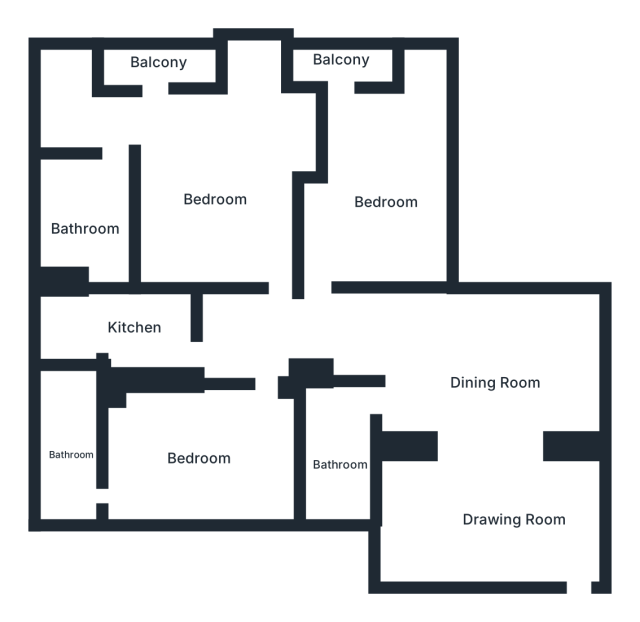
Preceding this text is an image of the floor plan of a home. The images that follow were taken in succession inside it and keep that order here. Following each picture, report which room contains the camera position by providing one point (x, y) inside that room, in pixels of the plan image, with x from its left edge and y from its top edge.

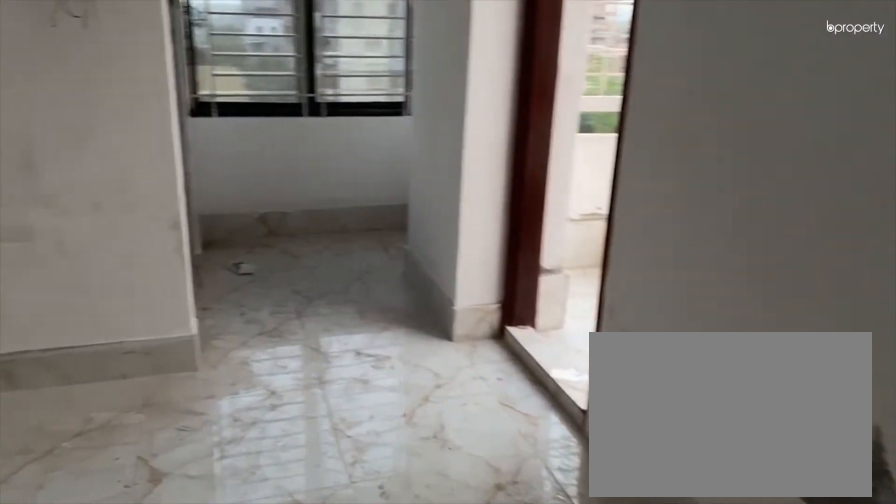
(220, 196)
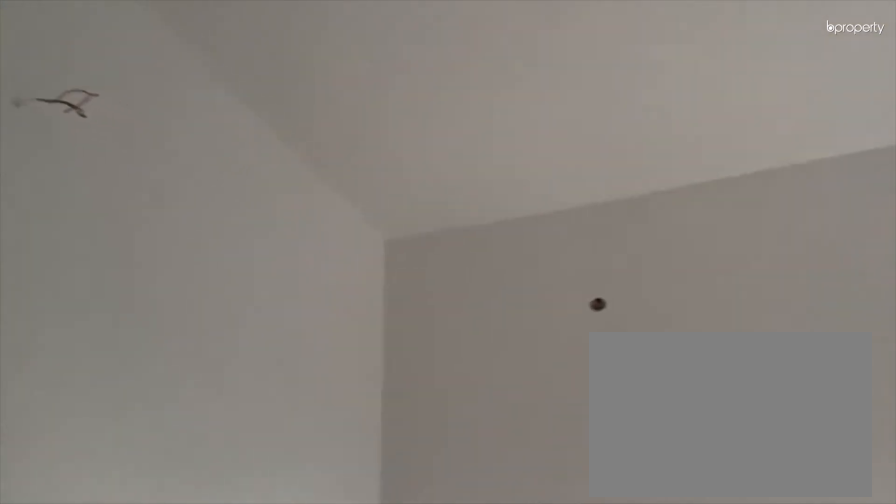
(220, 196)
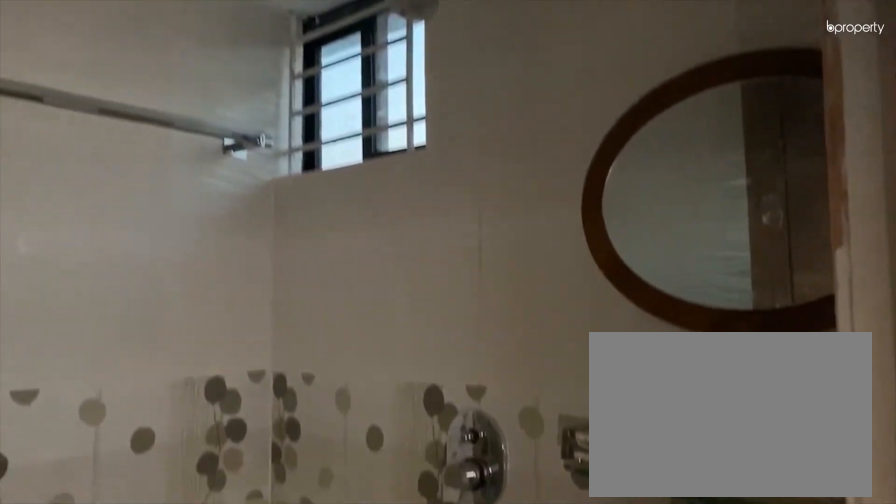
(85, 229)
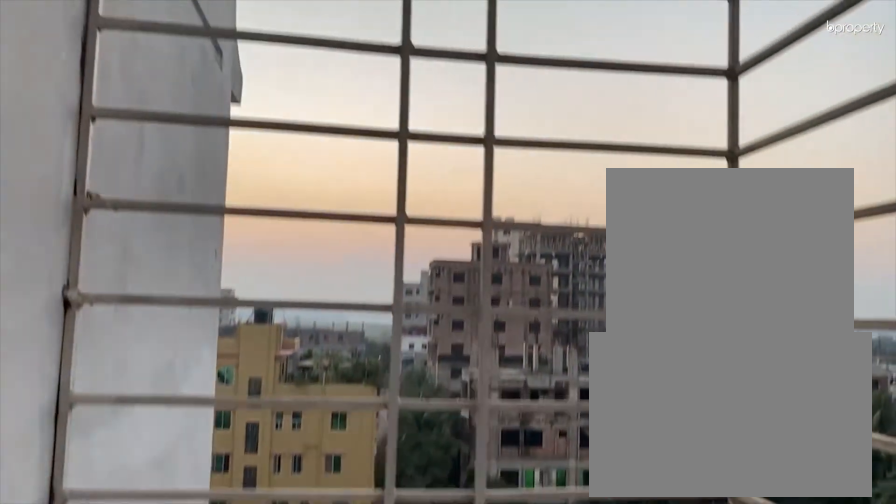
(159, 67)
